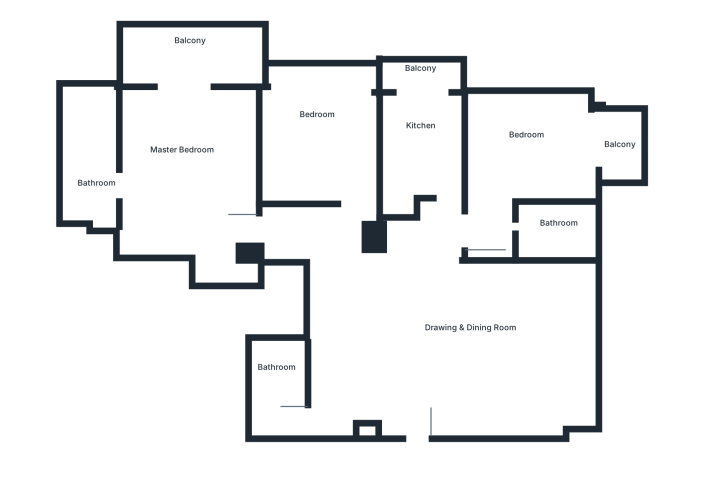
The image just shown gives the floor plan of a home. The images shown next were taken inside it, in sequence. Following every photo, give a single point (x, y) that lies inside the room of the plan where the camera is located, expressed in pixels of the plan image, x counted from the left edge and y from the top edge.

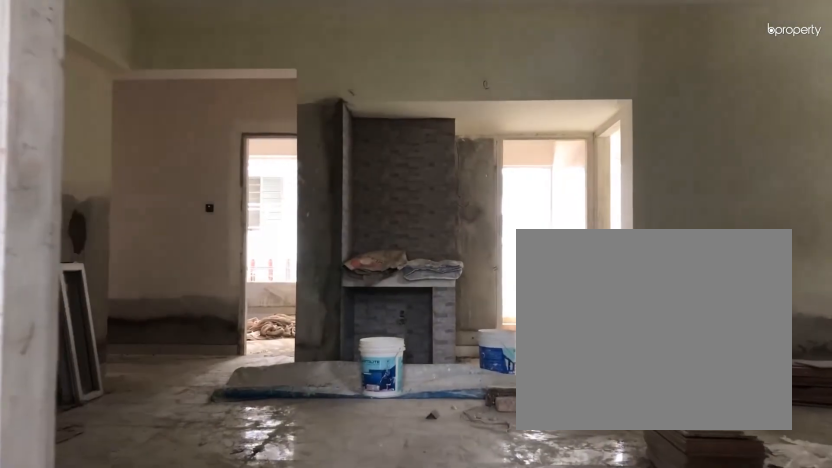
(418, 423)
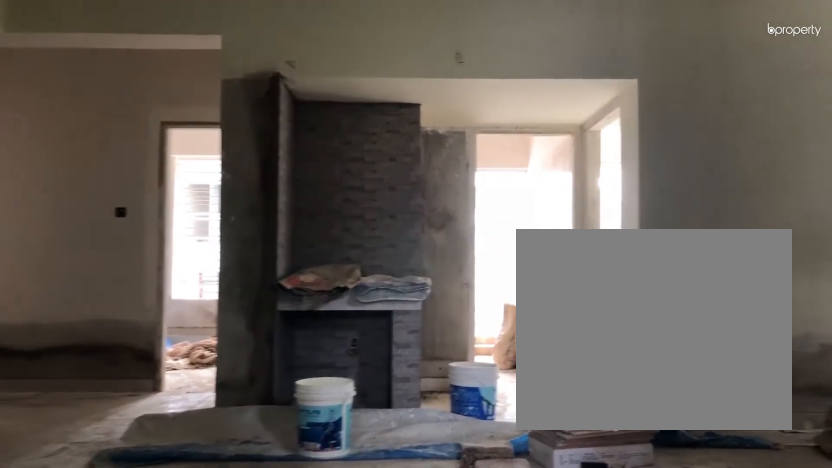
(430, 308)
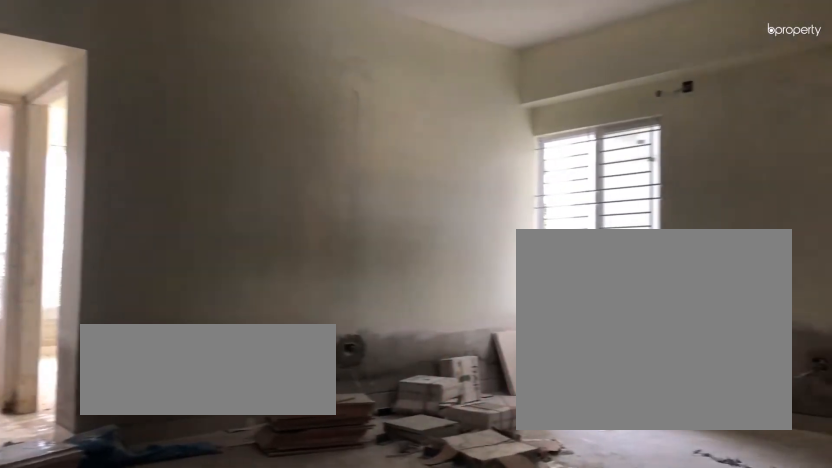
(430, 308)
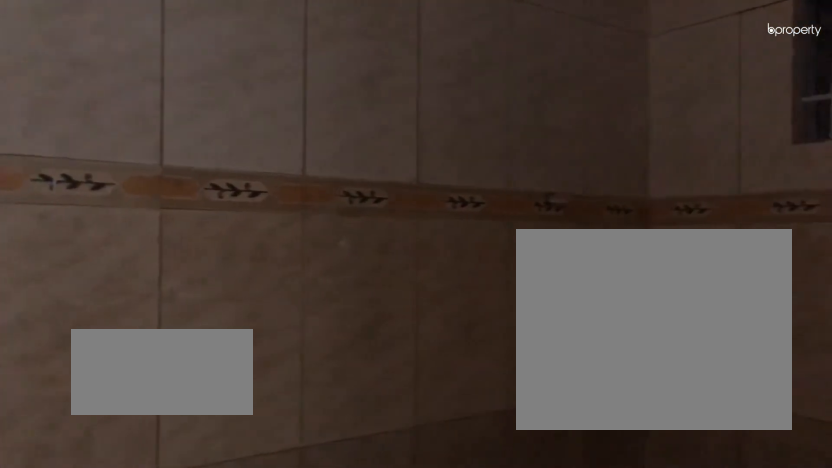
(279, 380)
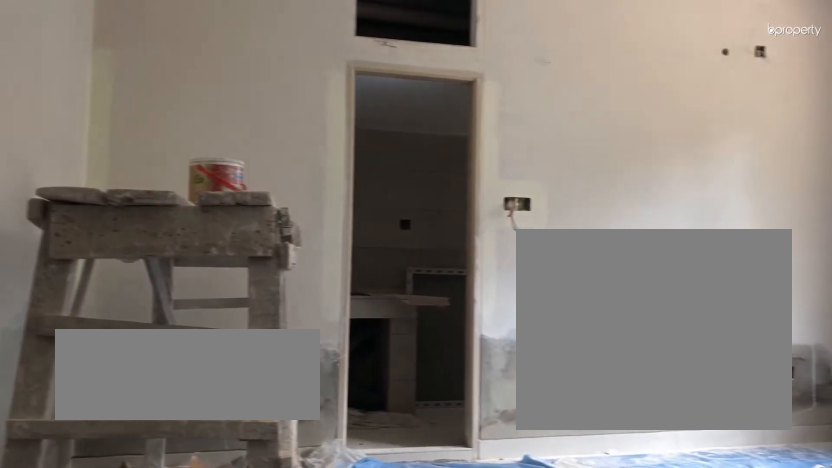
(194, 168)
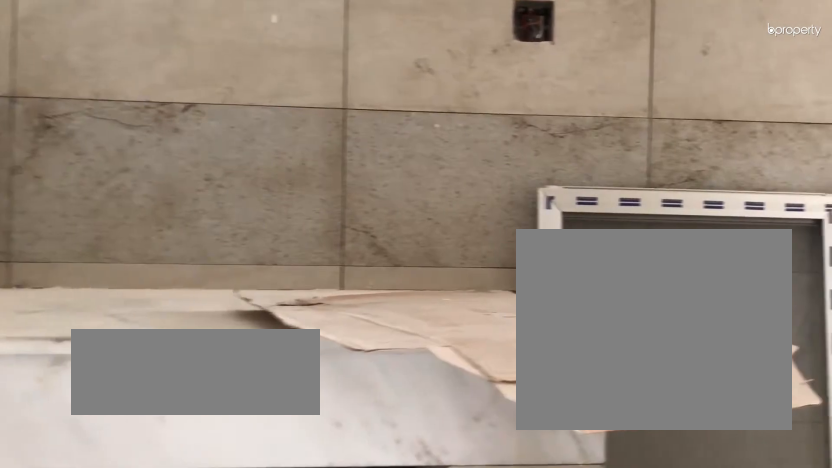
(90, 158)
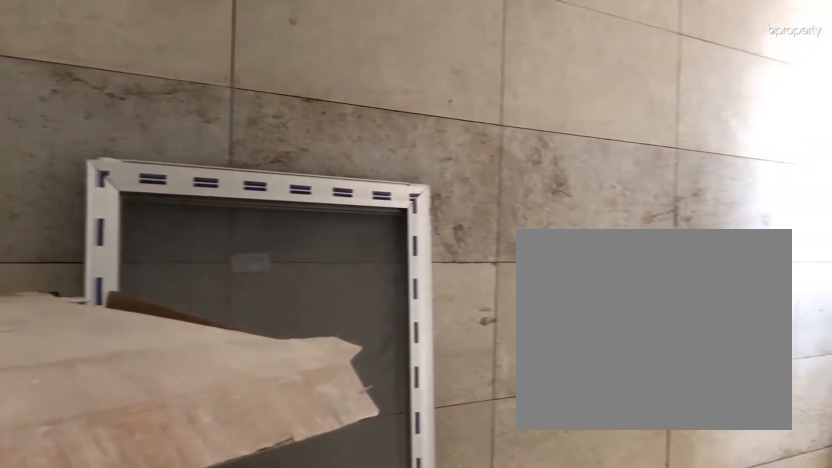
(90, 158)
